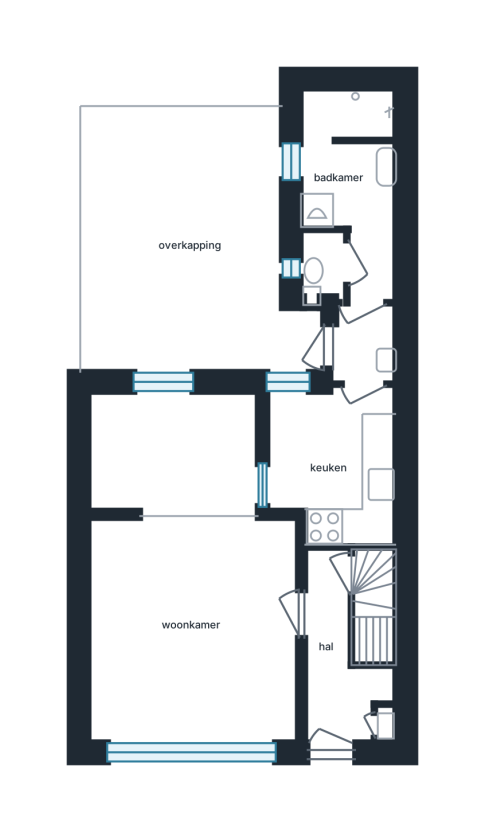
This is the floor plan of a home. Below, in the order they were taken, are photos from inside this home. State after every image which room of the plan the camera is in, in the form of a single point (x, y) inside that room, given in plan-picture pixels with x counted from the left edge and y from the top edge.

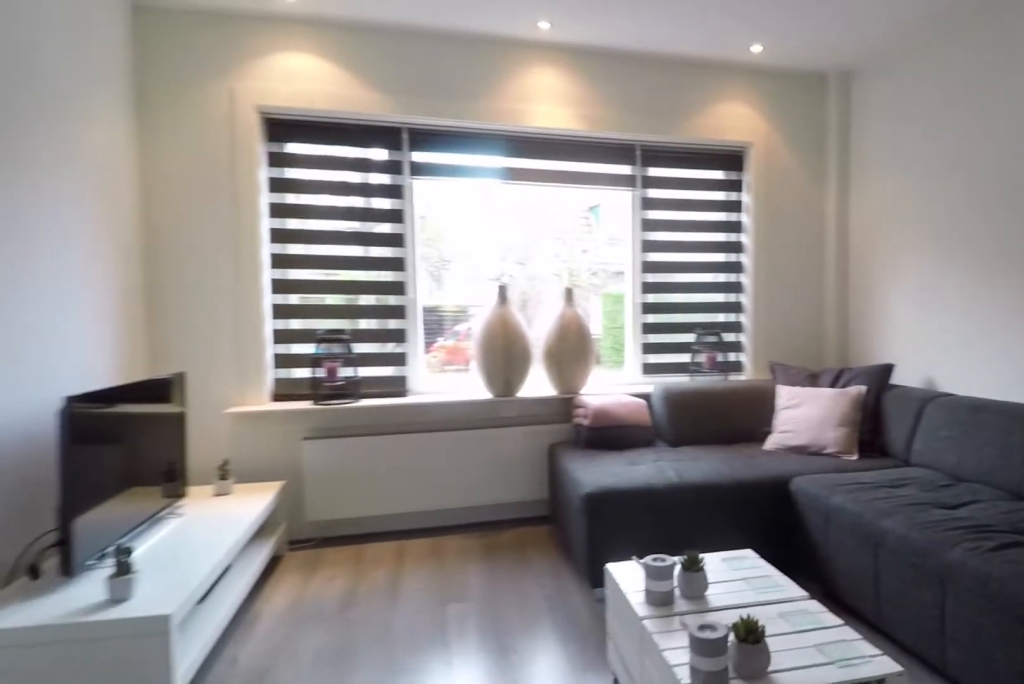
(193, 631)
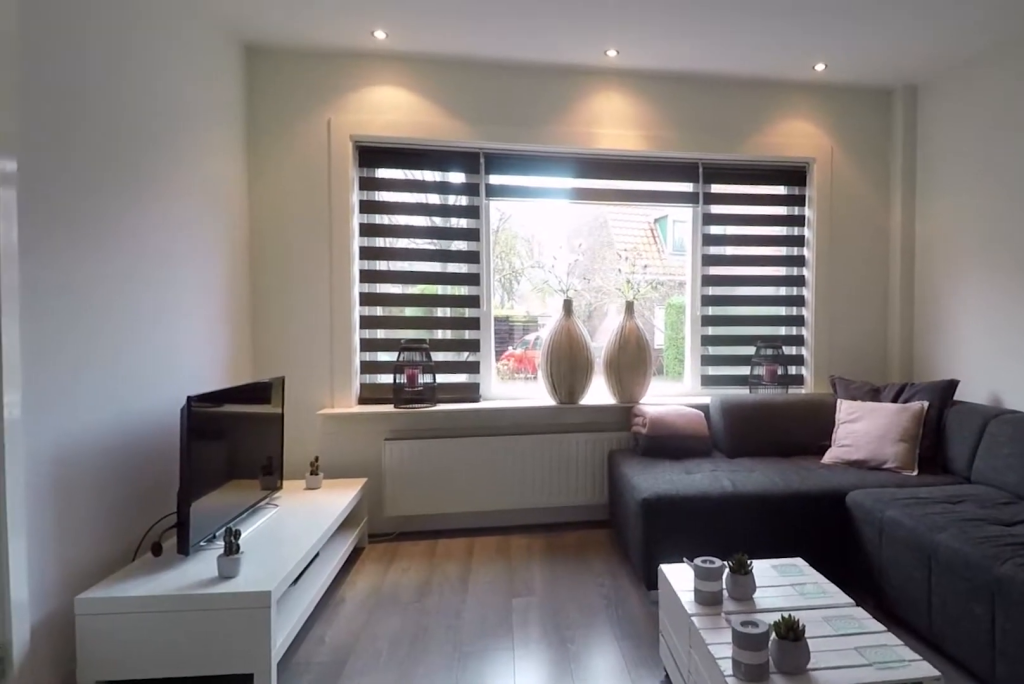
(193, 631)
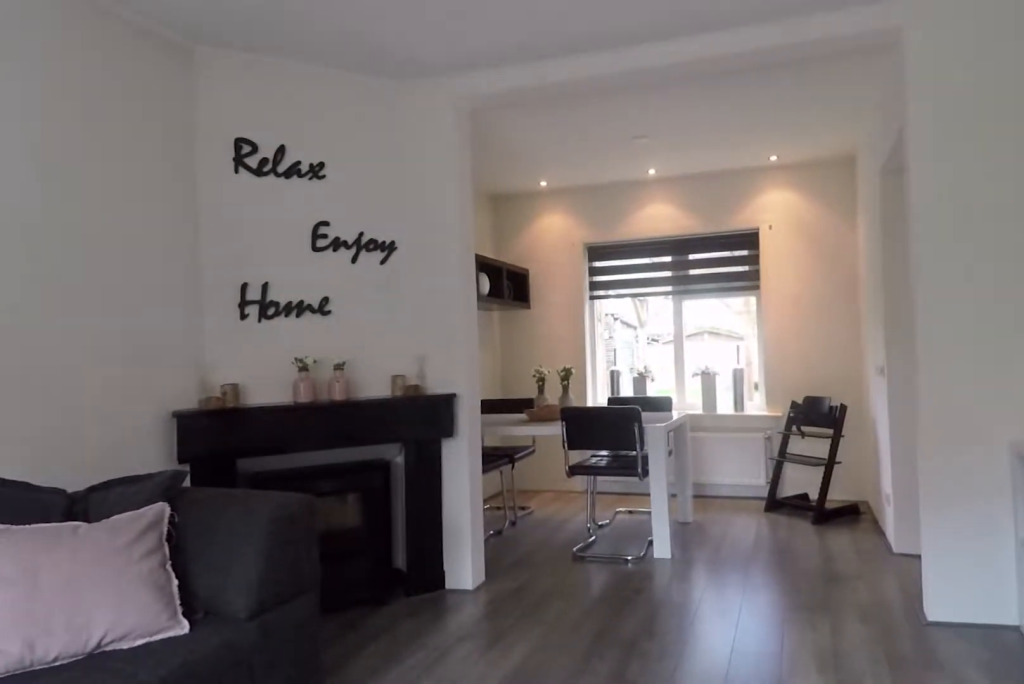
(138, 604)
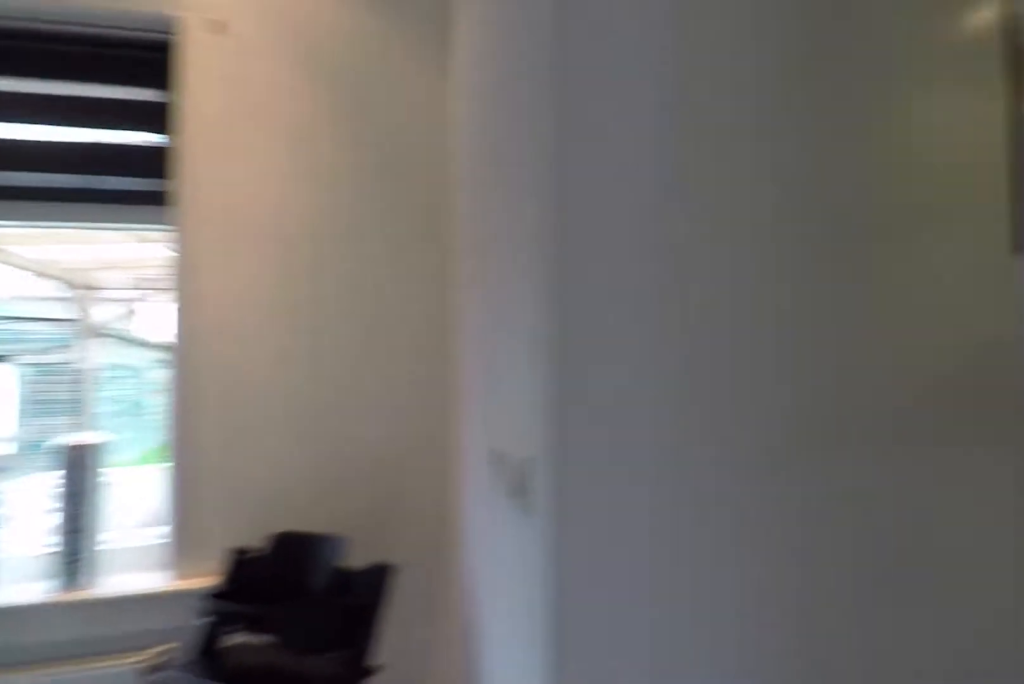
(172, 453)
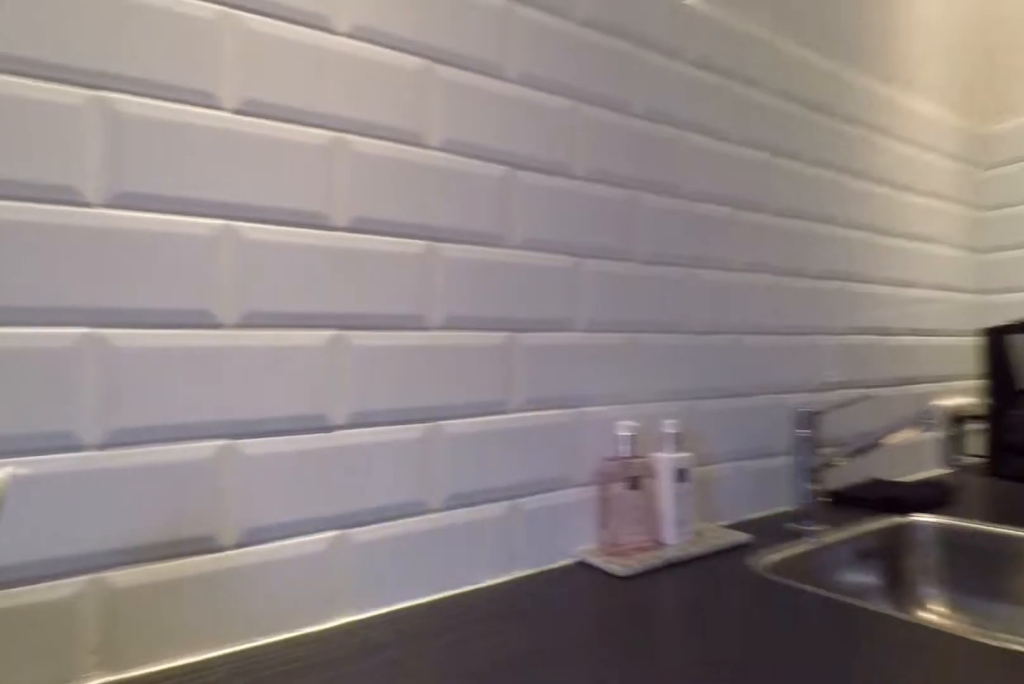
(336, 462)
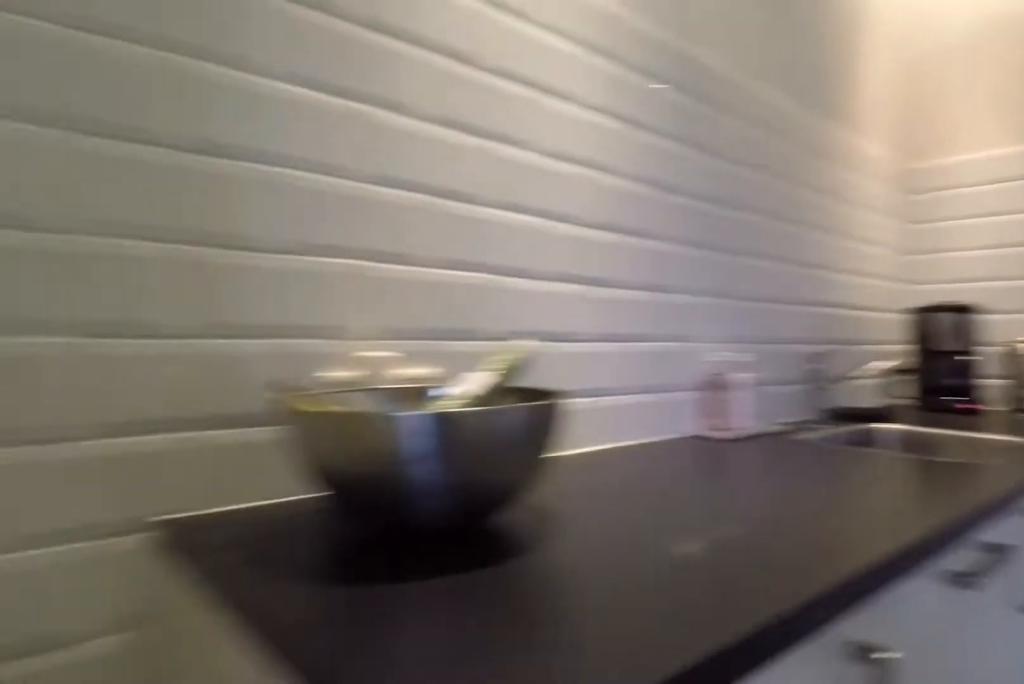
(336, 462)
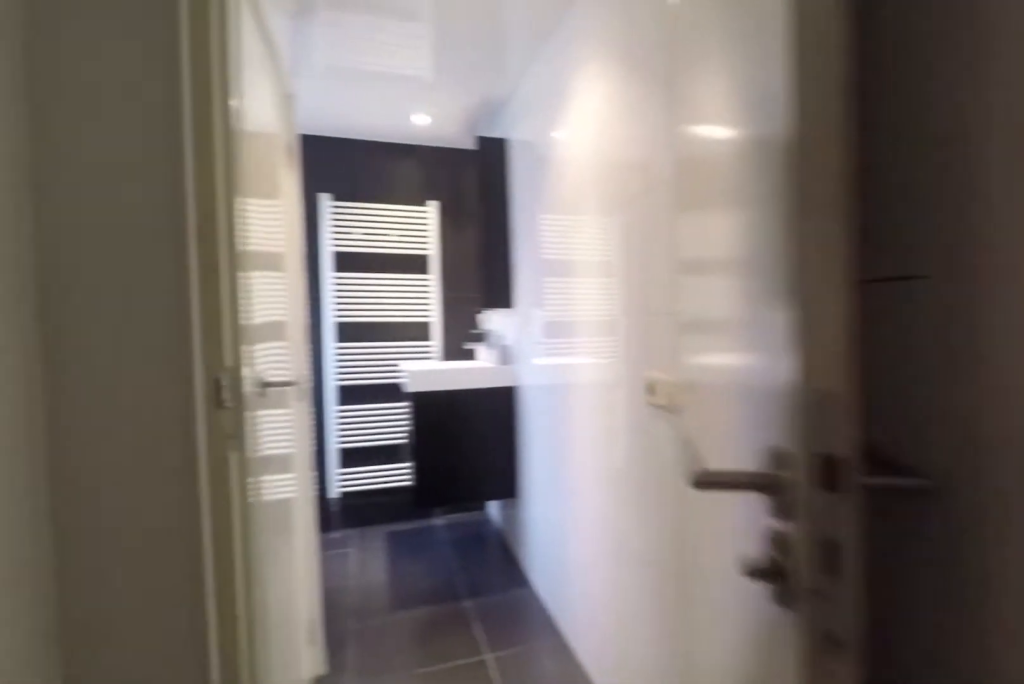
(364, 341)
